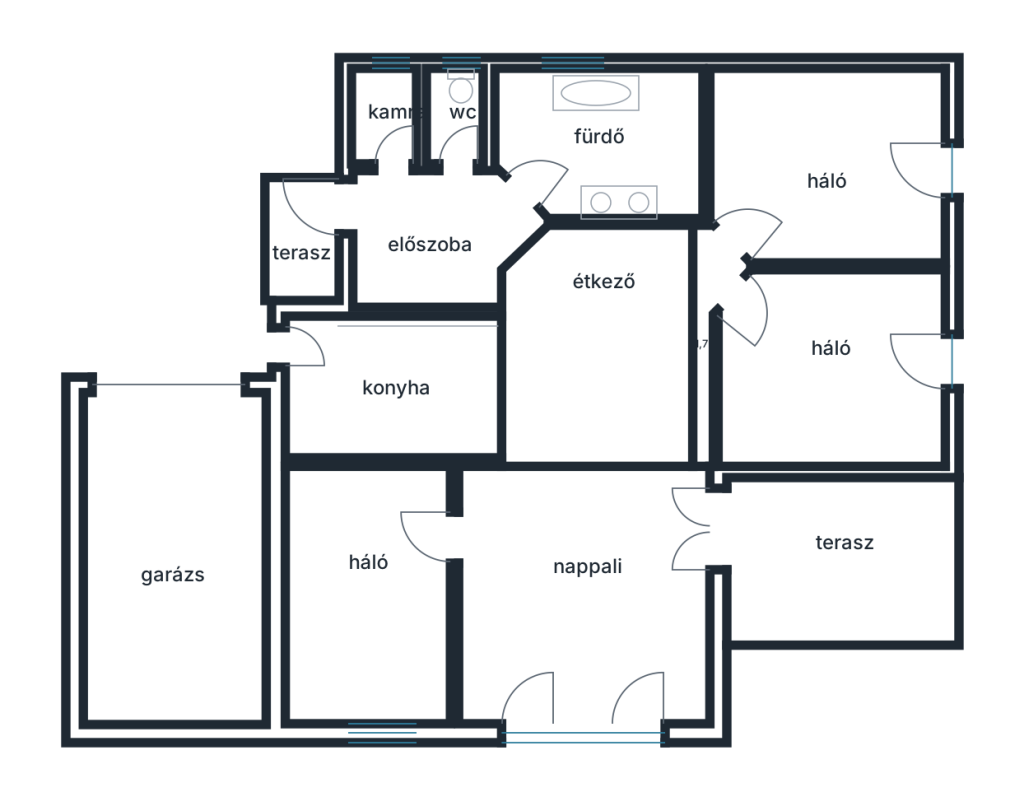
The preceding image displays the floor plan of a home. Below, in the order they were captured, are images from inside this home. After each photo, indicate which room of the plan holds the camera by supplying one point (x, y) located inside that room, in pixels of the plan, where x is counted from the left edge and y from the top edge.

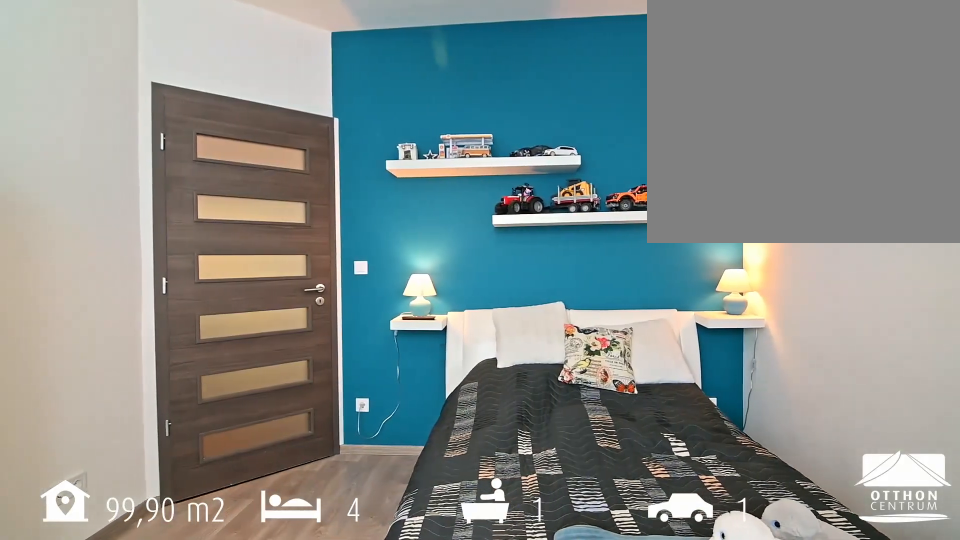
(836, 174)
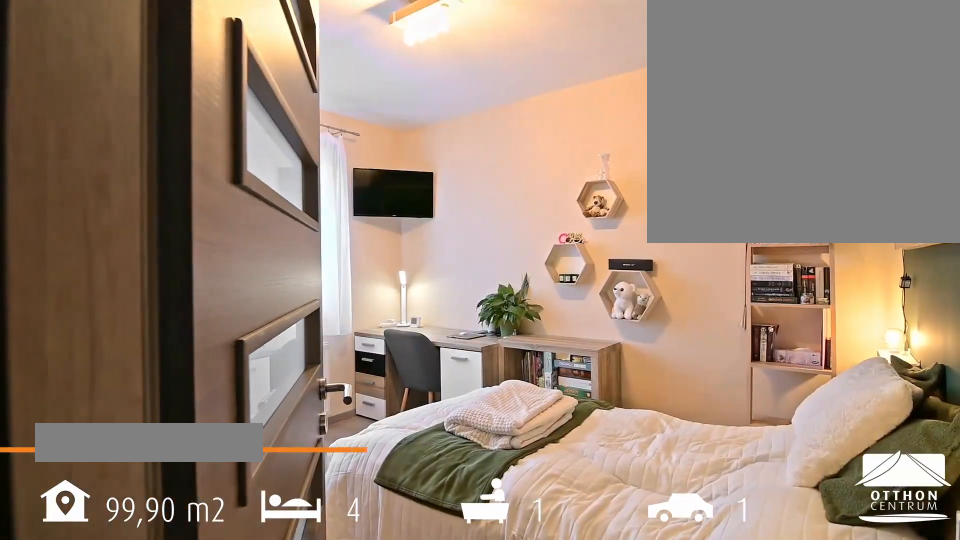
(836, 347)
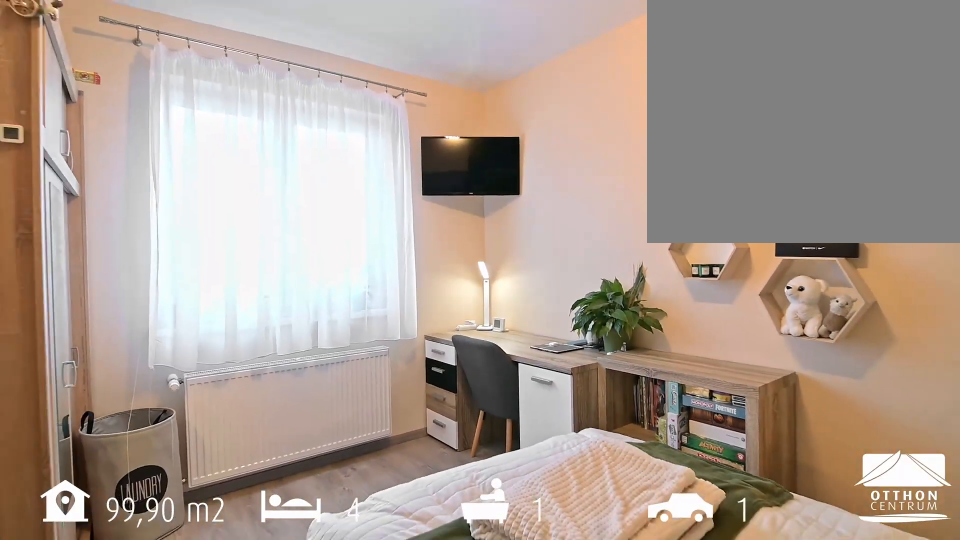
(836, 347)
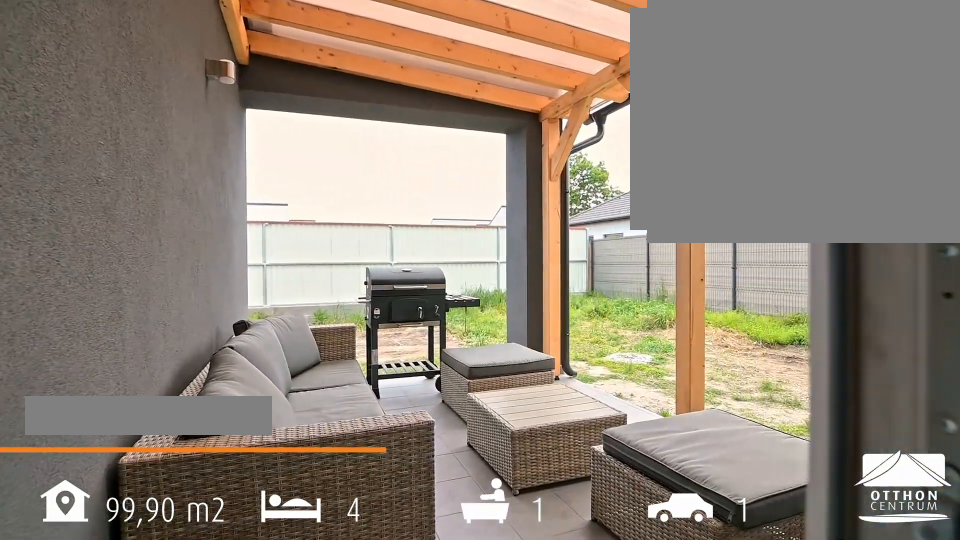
(841, 553)
